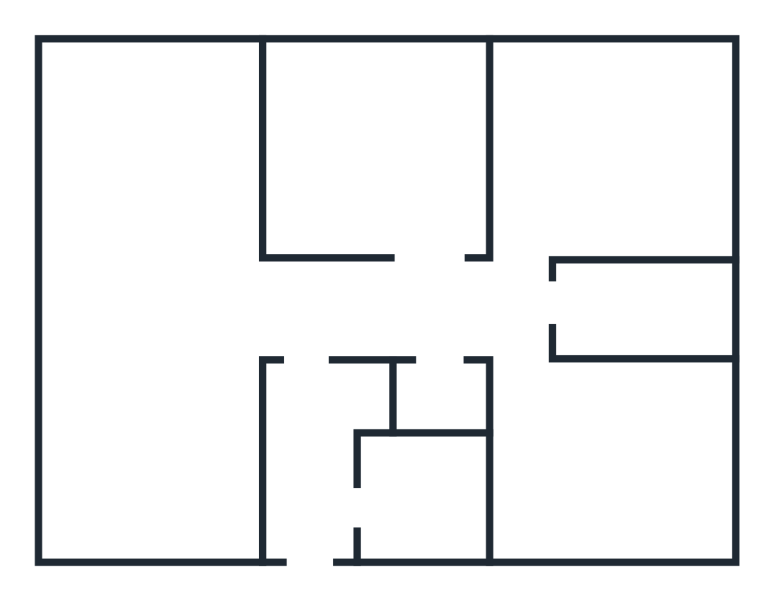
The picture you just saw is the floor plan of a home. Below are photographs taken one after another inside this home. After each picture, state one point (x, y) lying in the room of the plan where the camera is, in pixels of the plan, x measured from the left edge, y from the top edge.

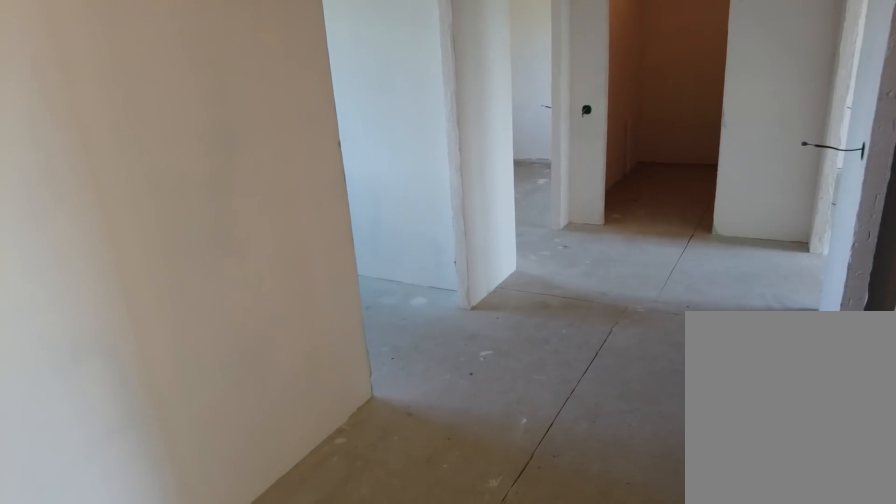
(310, 334)
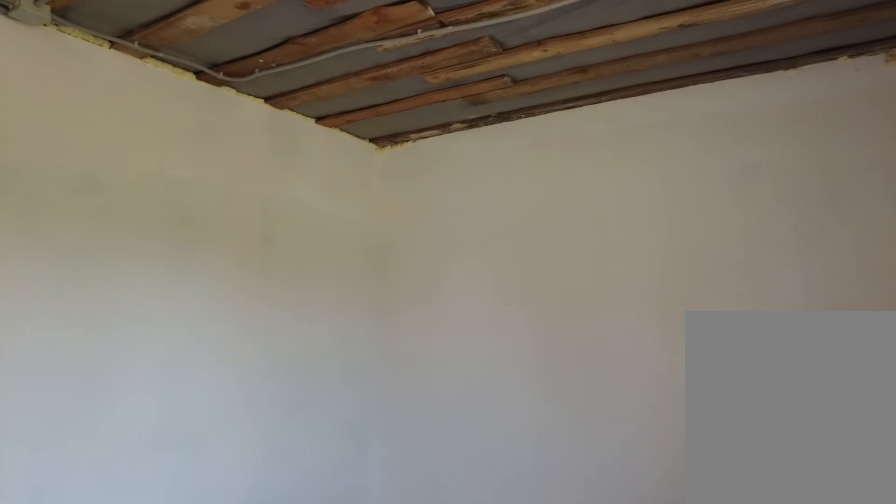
(560, 485)
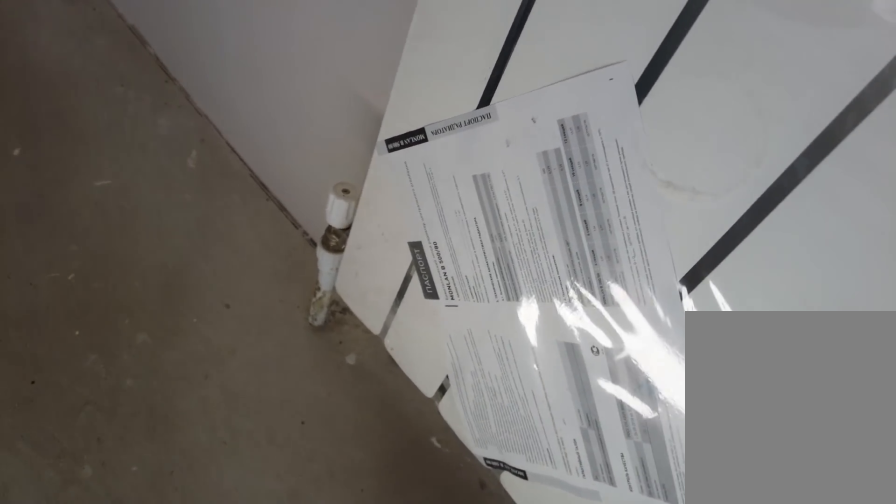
(560, 485)
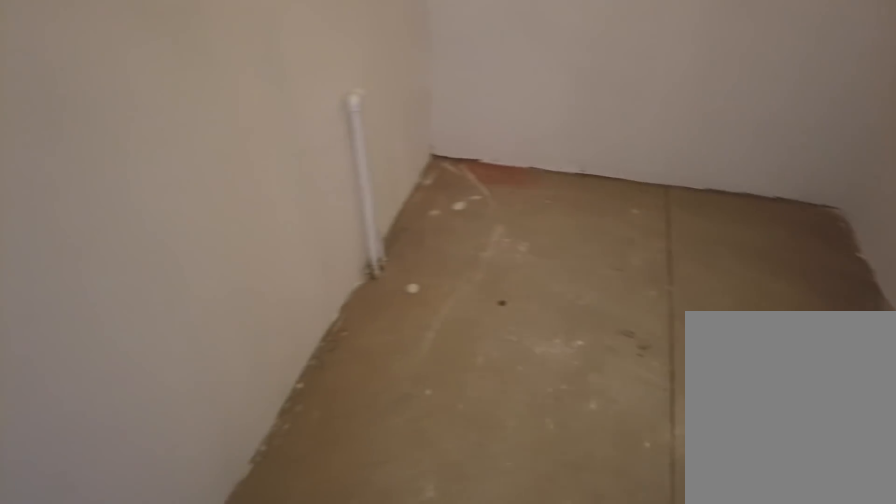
(520, 317)
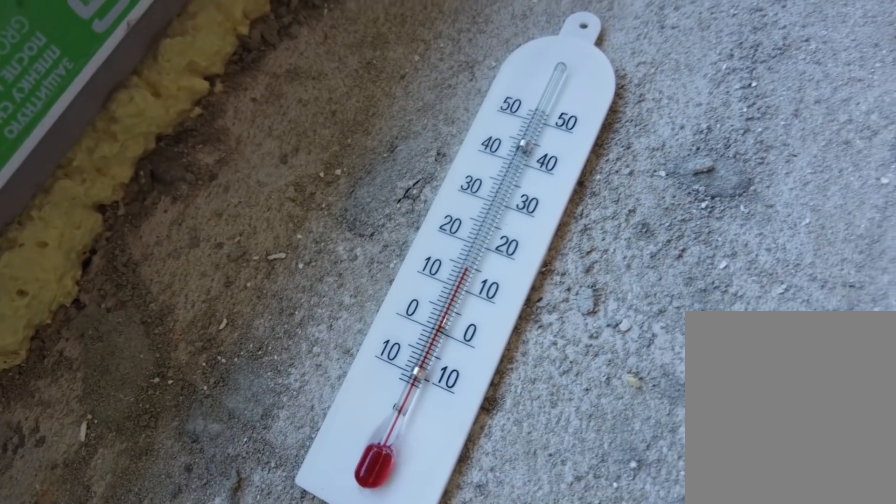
(539, 213)
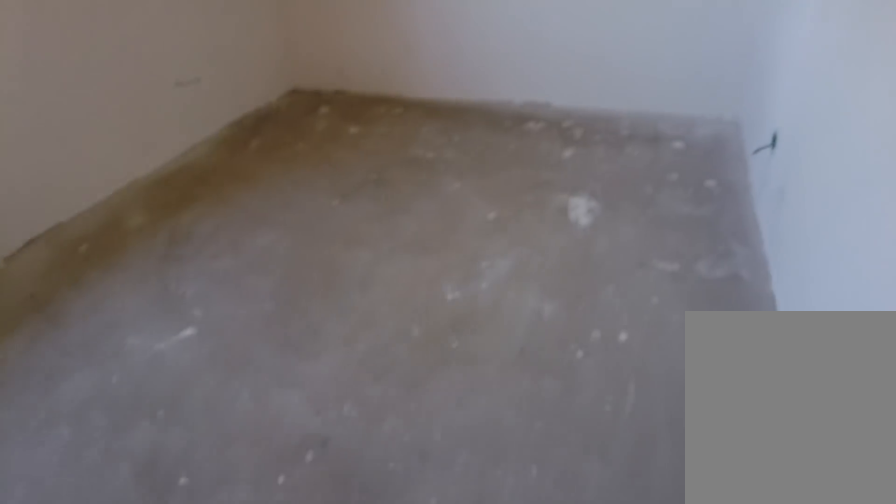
(539, 213)
